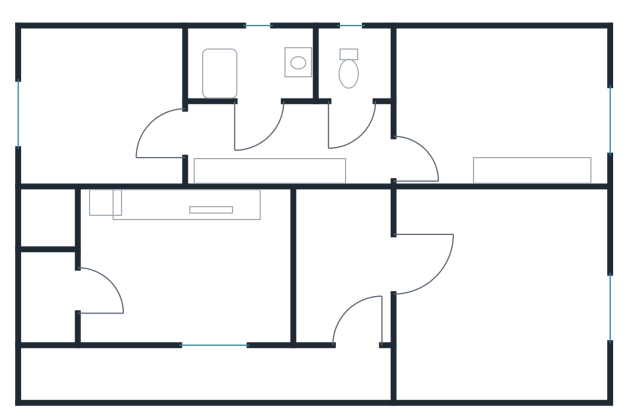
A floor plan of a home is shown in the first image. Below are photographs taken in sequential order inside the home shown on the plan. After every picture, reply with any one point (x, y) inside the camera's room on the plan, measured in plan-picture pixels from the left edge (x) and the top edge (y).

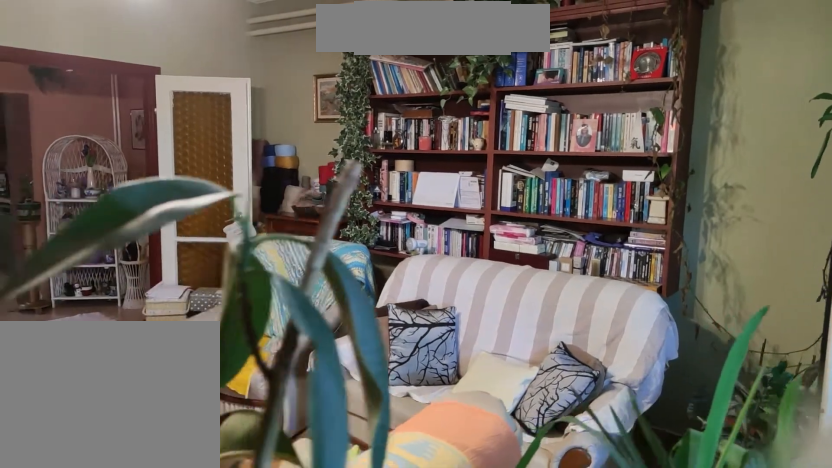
(495, 280)
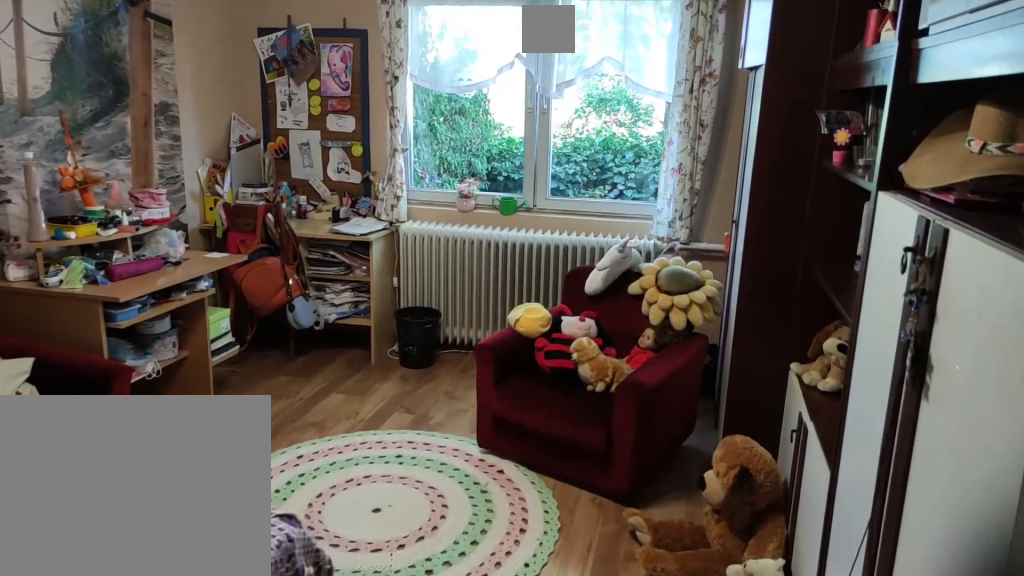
(499, 112)
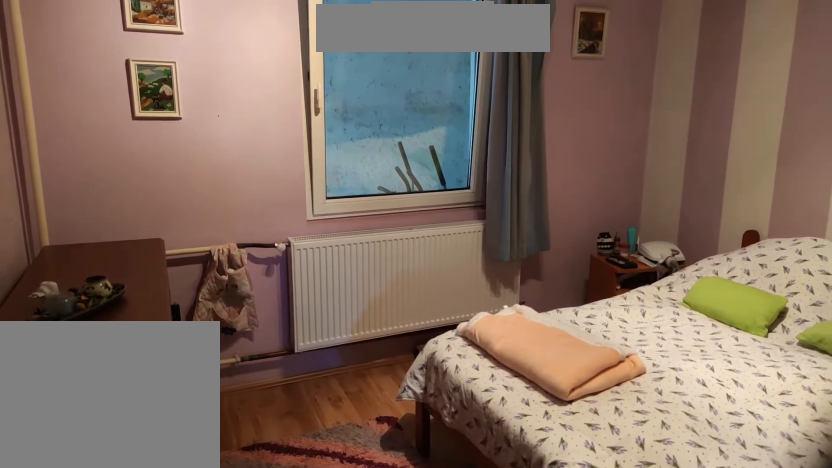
(115, 112)
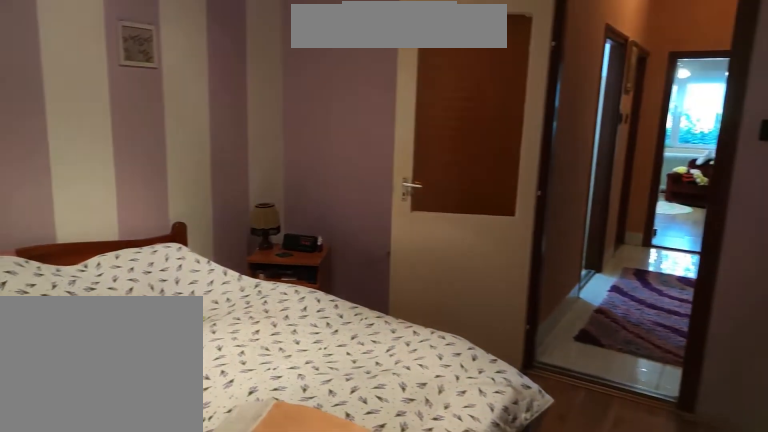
(115, 112)
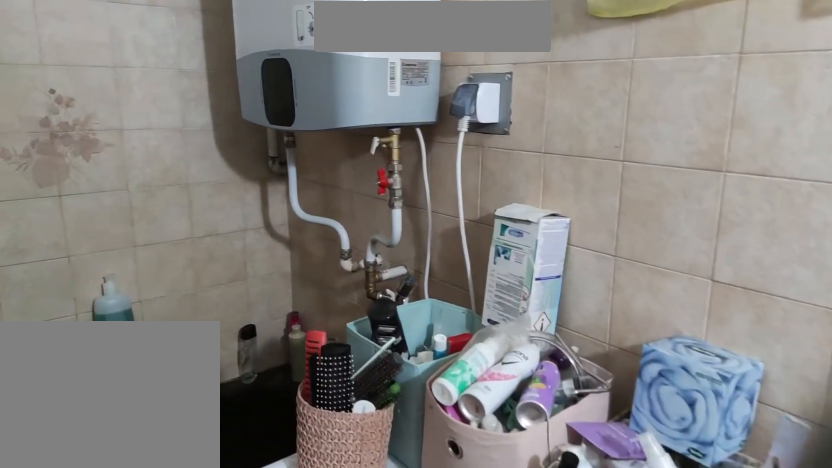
(262, 74)
